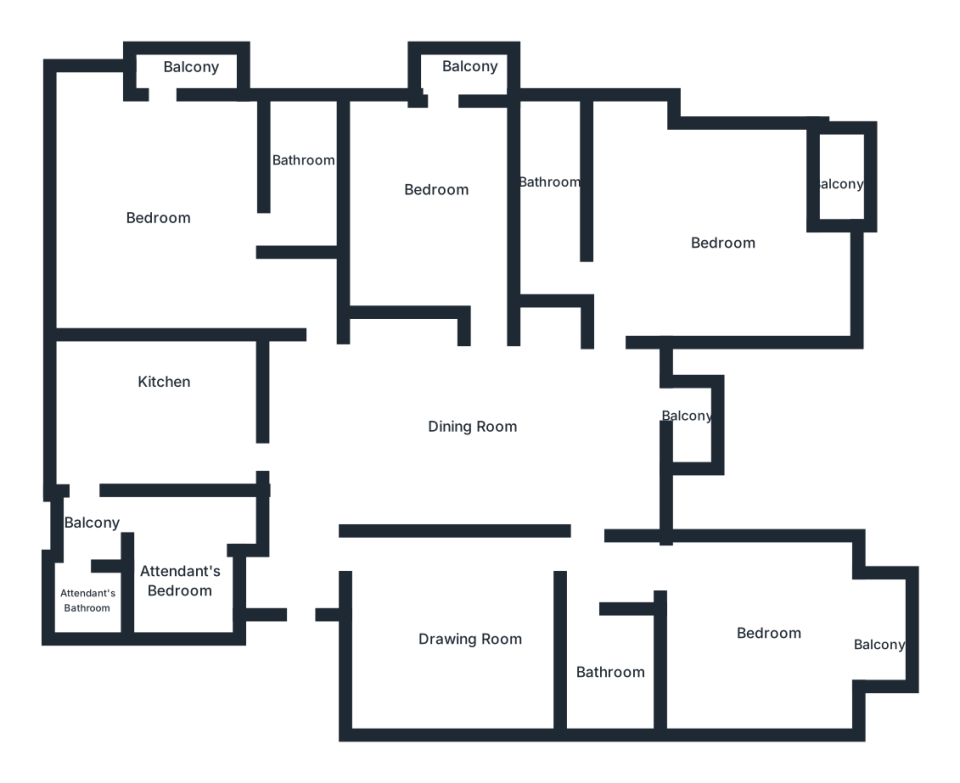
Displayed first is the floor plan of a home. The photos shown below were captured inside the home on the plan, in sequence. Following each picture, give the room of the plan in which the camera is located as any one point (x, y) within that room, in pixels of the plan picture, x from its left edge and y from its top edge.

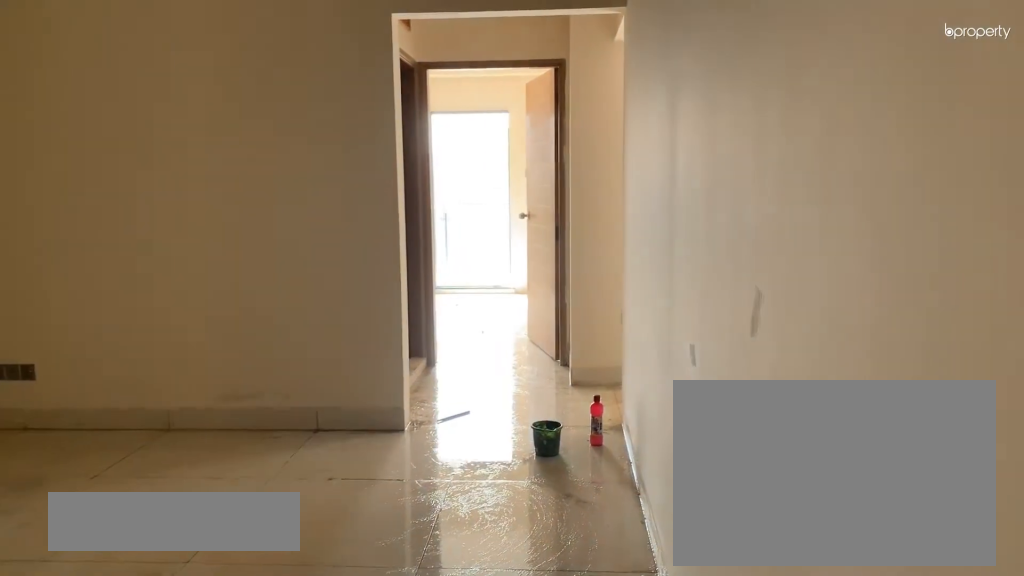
(415, 605)
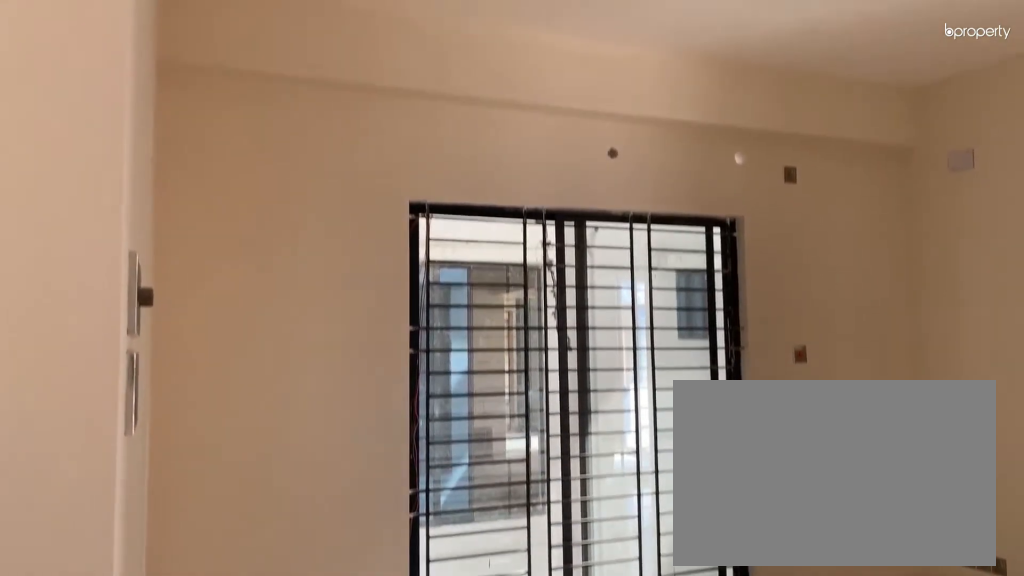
(473, 638)
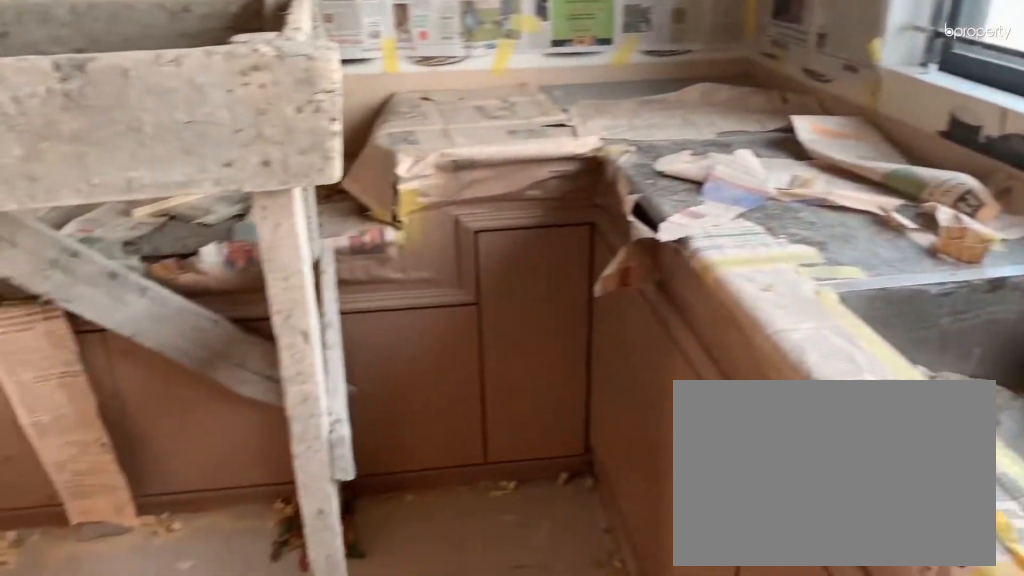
(159, 403)
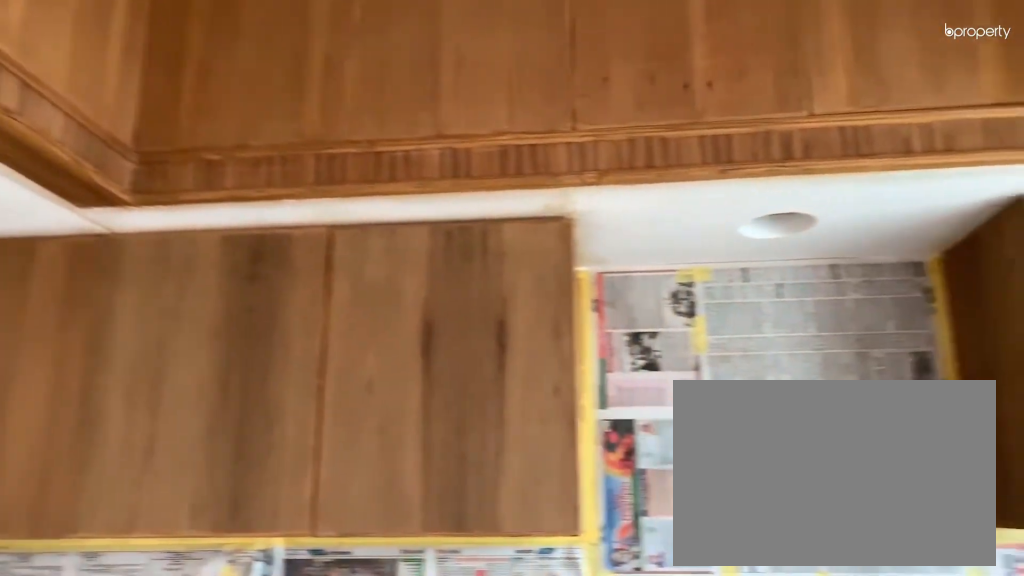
(159, 403)
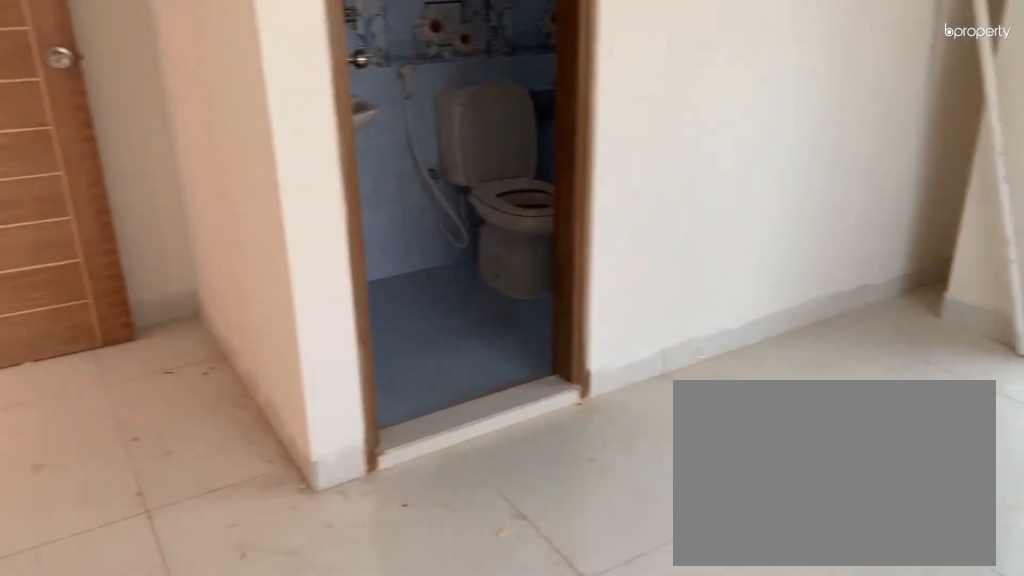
(167, 219)
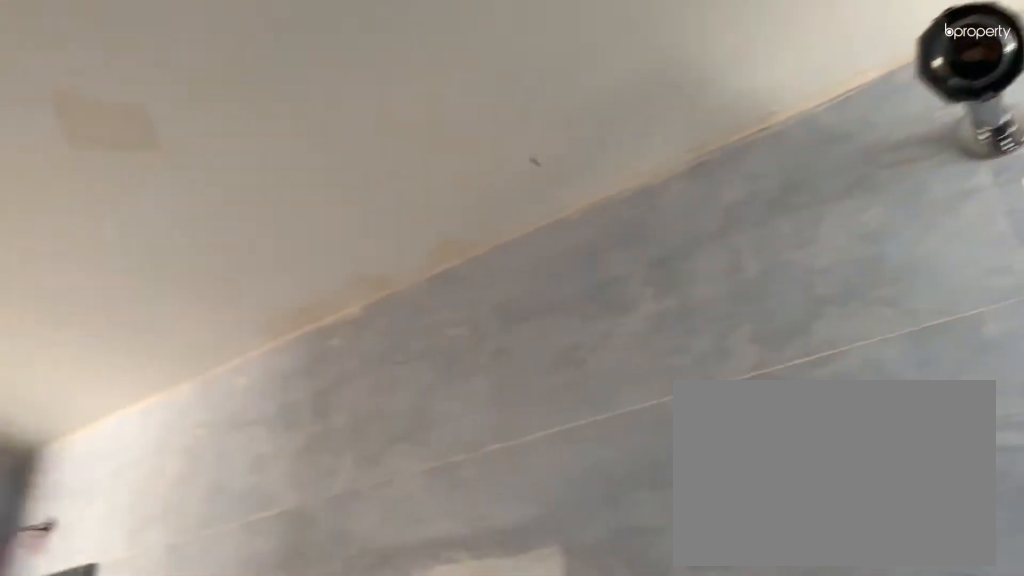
(293, 190)
